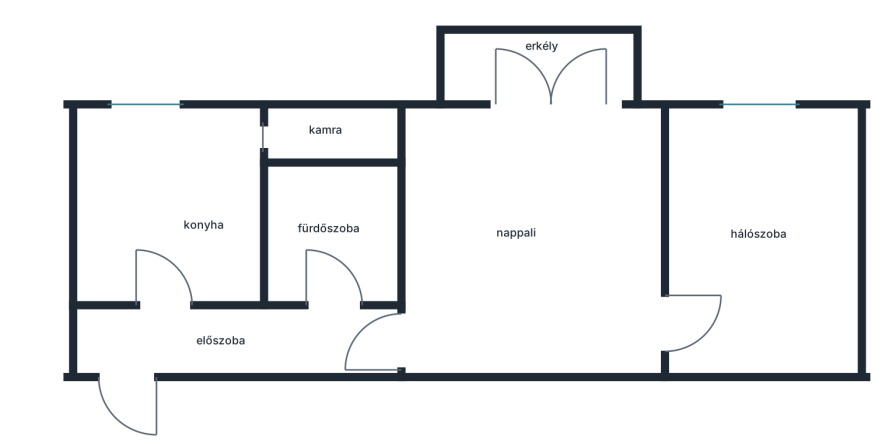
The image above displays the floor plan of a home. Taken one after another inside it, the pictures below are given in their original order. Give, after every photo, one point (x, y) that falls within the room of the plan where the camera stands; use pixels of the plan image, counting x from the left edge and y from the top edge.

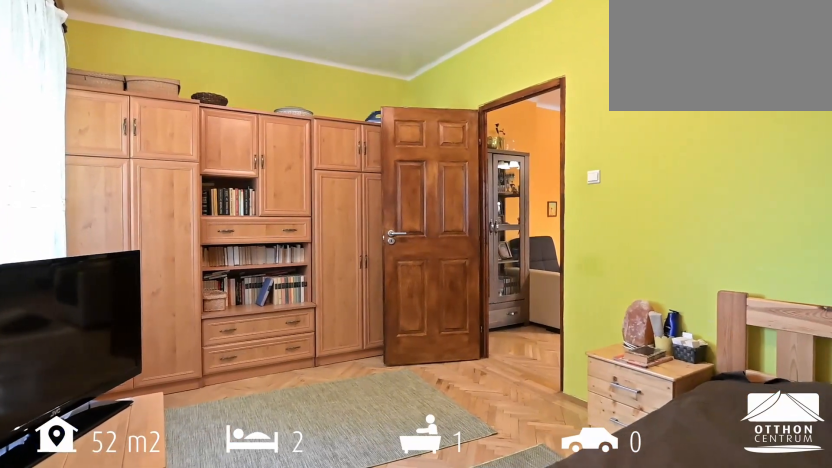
(758, 258)
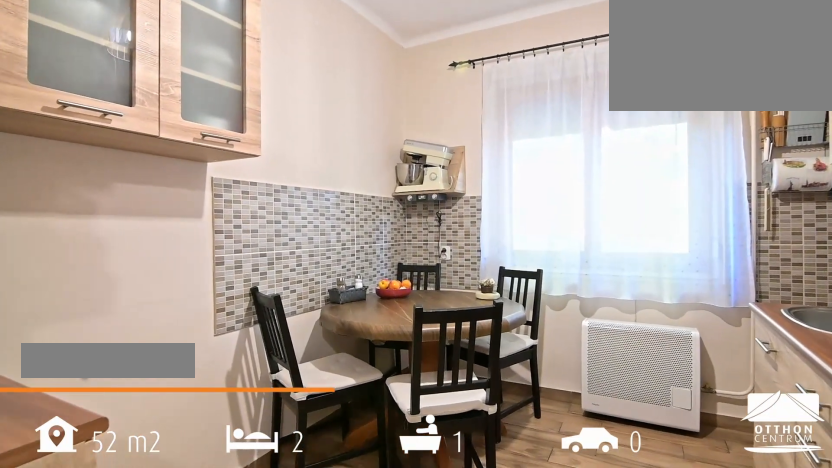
(183, 223)
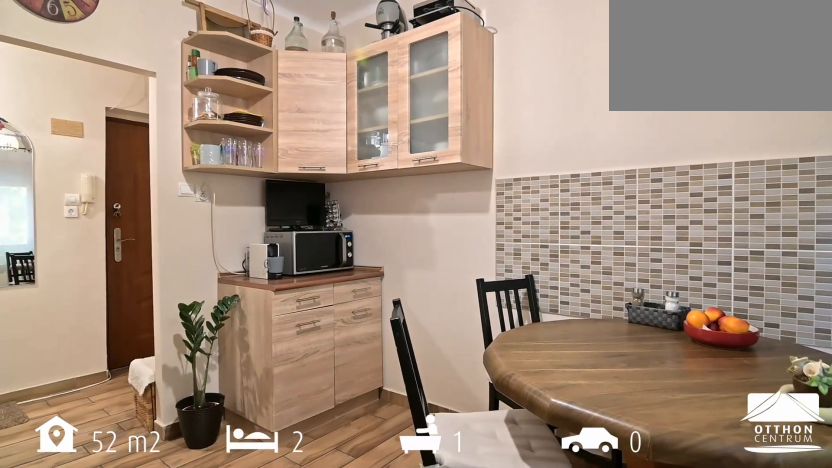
(182, 223)
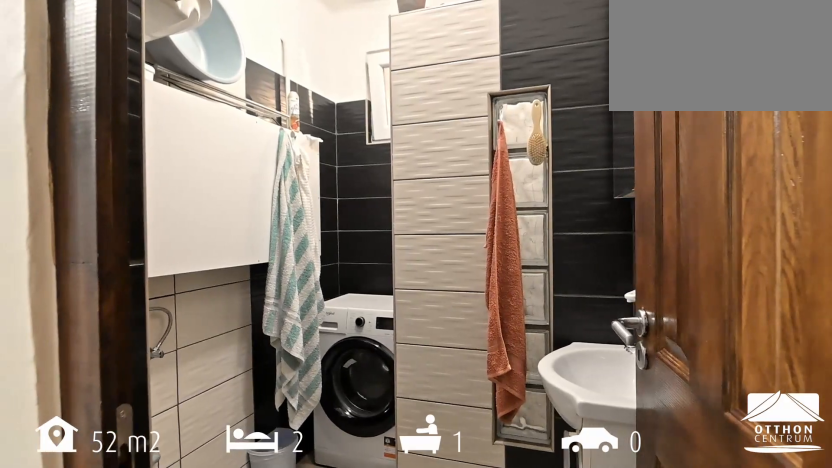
(322, 241)
